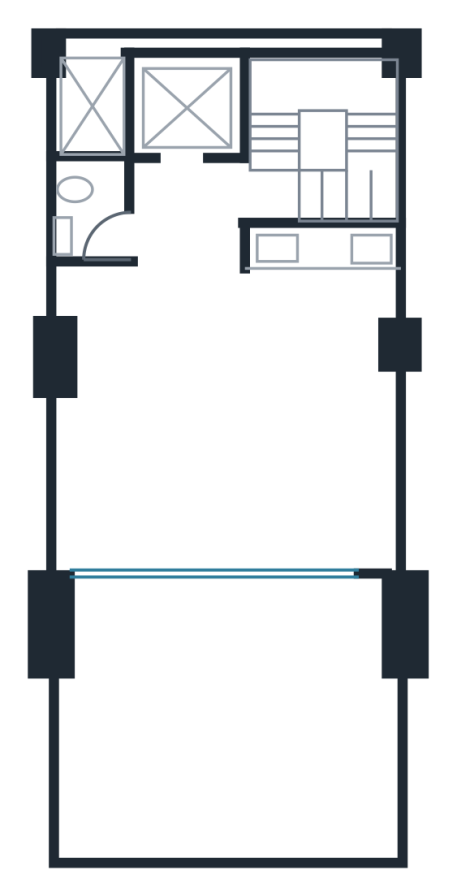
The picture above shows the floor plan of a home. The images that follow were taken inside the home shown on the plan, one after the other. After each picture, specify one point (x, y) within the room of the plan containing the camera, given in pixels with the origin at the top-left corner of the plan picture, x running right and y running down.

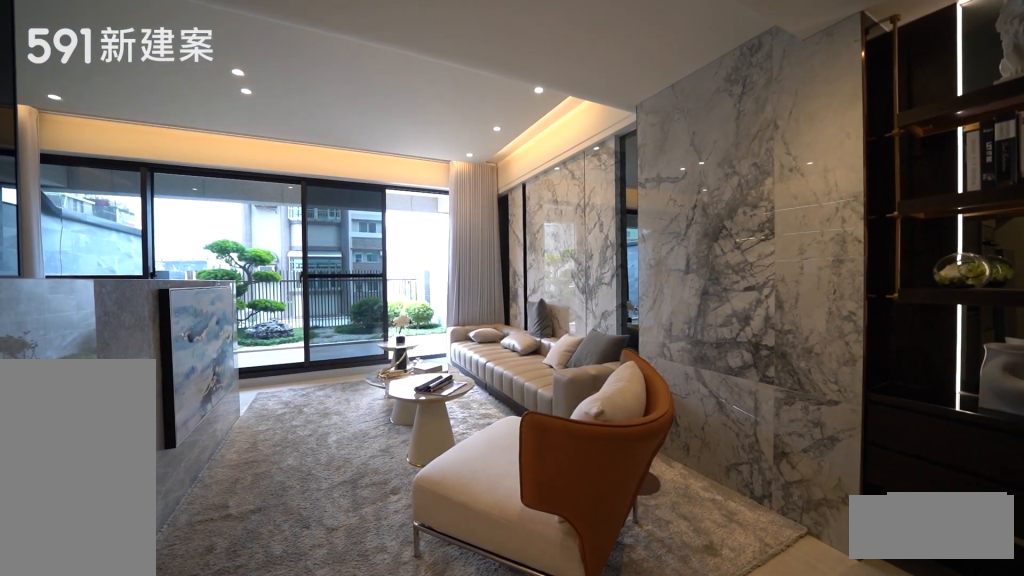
(157, 423)
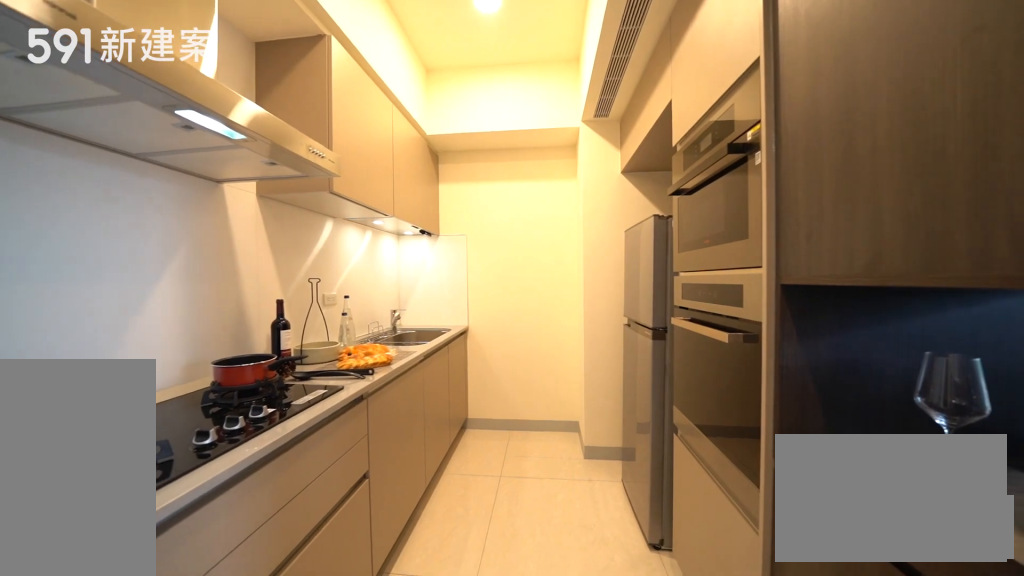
(335, 287)
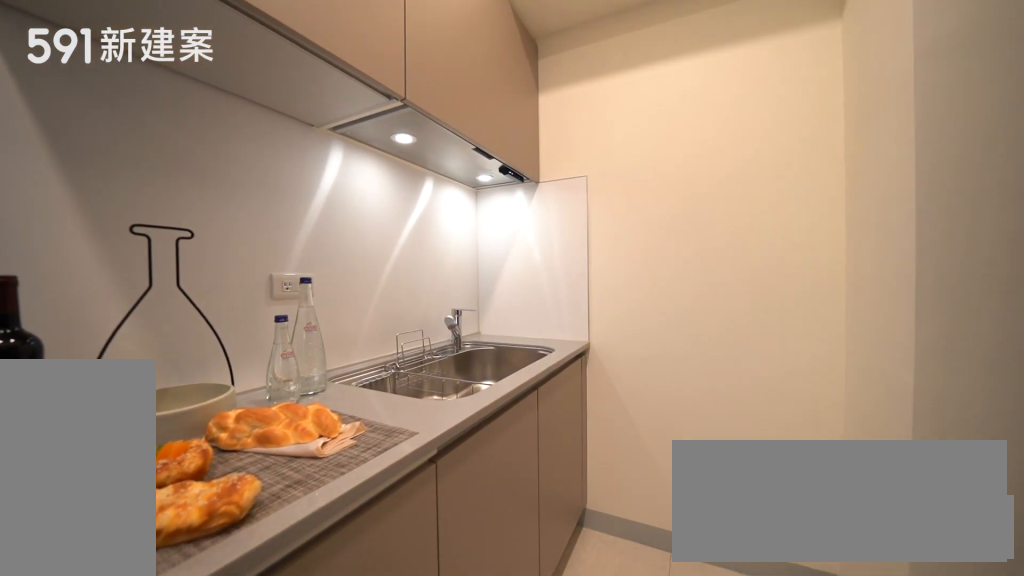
(335, 287)
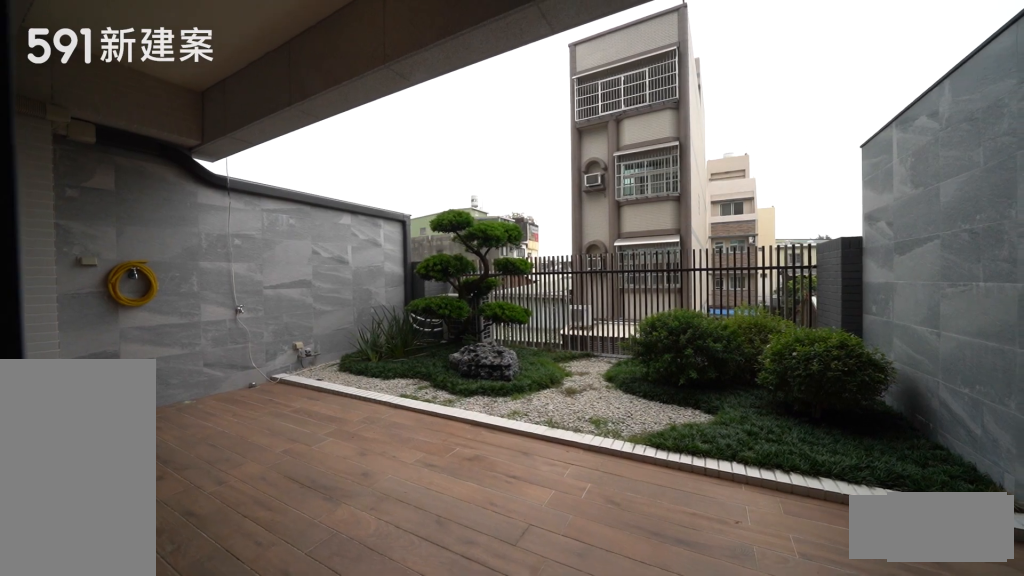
(226, 725)
